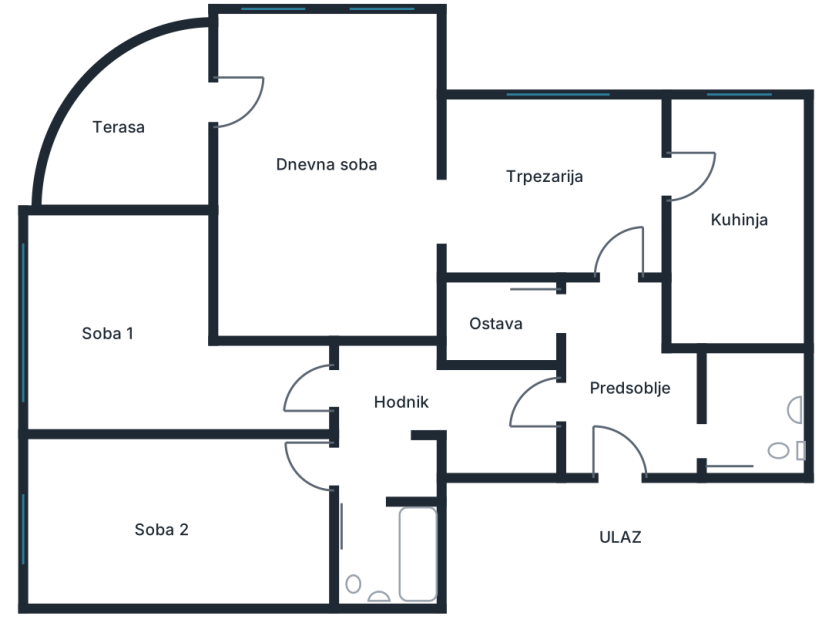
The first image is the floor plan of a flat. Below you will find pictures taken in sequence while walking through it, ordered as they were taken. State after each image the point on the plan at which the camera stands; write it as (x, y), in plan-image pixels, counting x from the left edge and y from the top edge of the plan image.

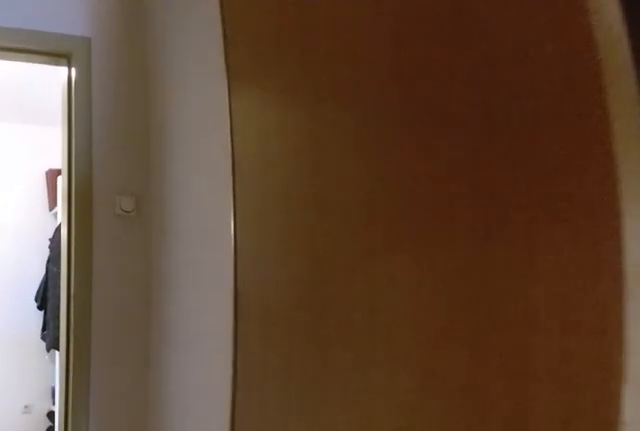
(445, 391)
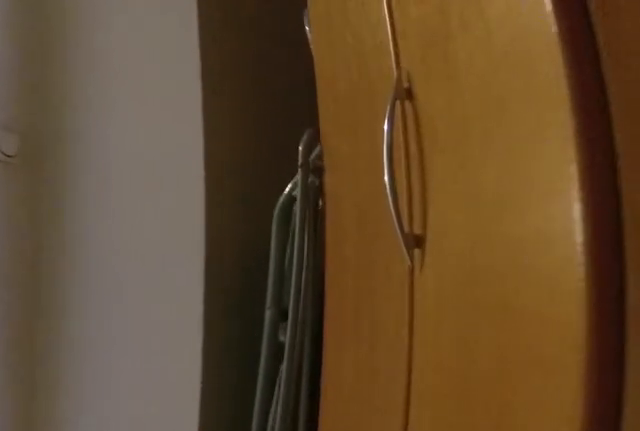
(477, 393)
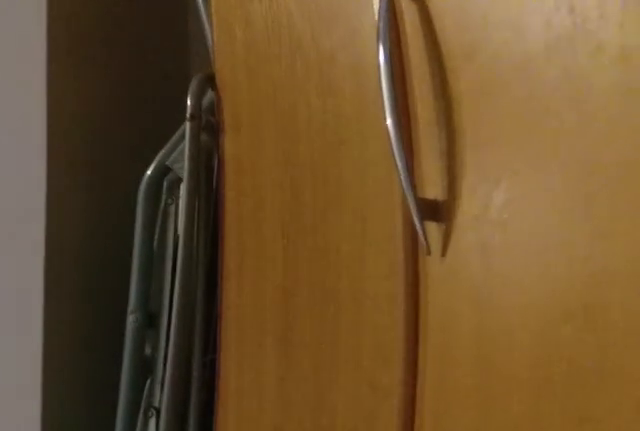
(487, 395)
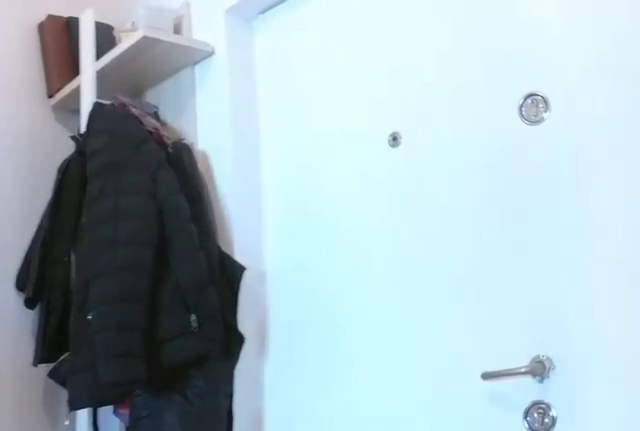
(580, 406)
